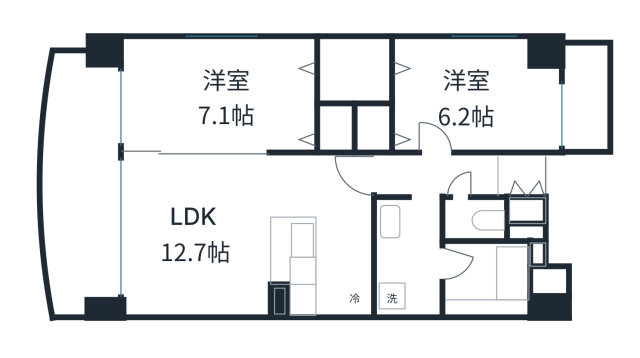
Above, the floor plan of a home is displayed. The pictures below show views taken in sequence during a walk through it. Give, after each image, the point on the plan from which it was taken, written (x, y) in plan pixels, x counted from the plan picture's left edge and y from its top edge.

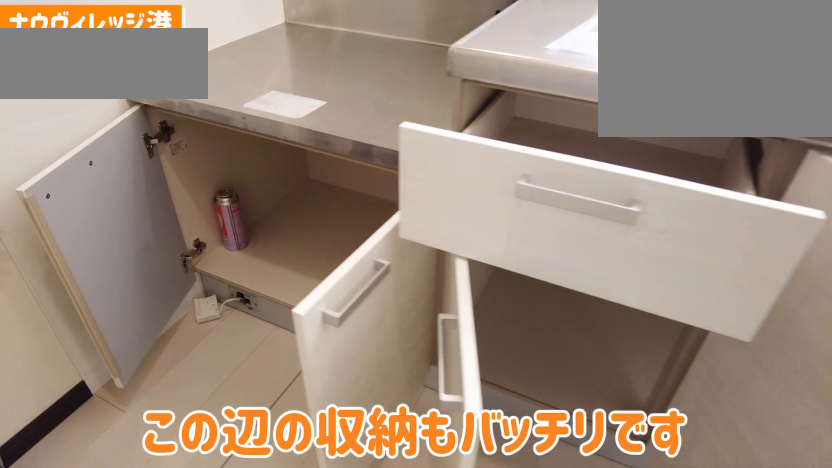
(340, 249)
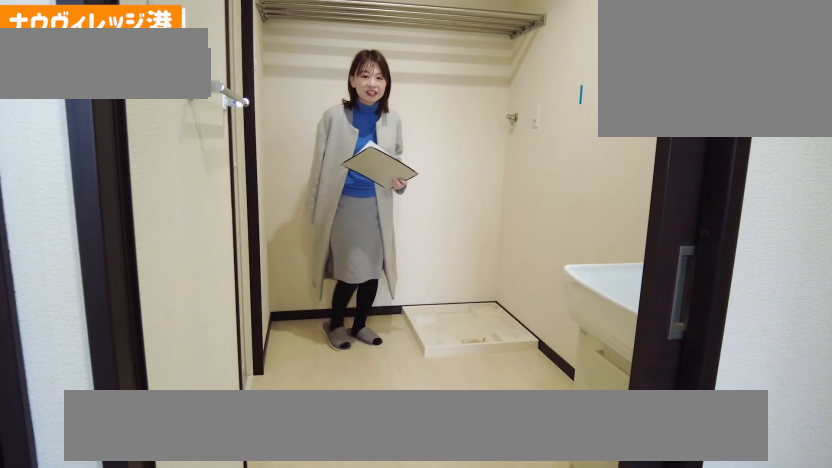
(412, 259)
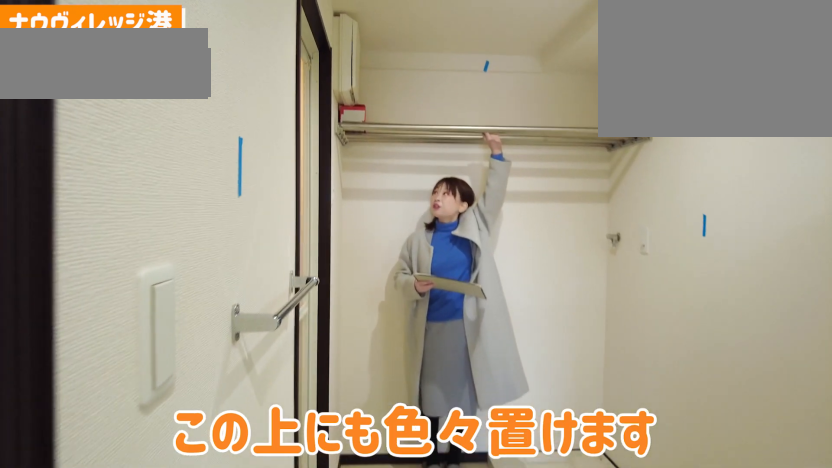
(412, 259)
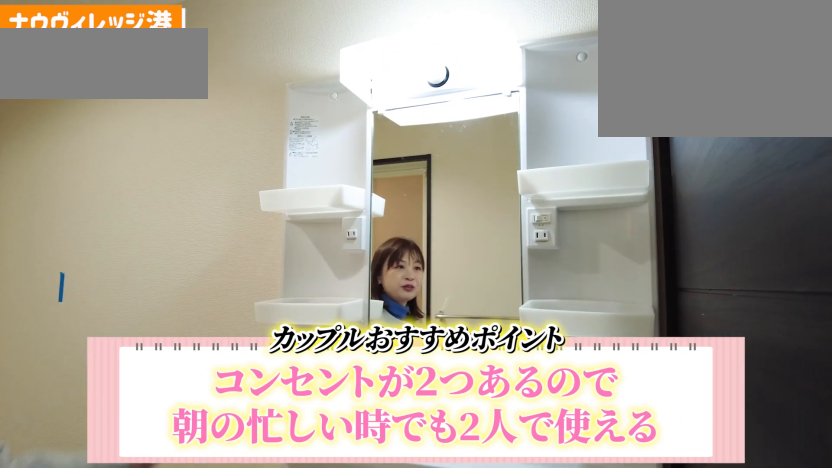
(412, 259)
